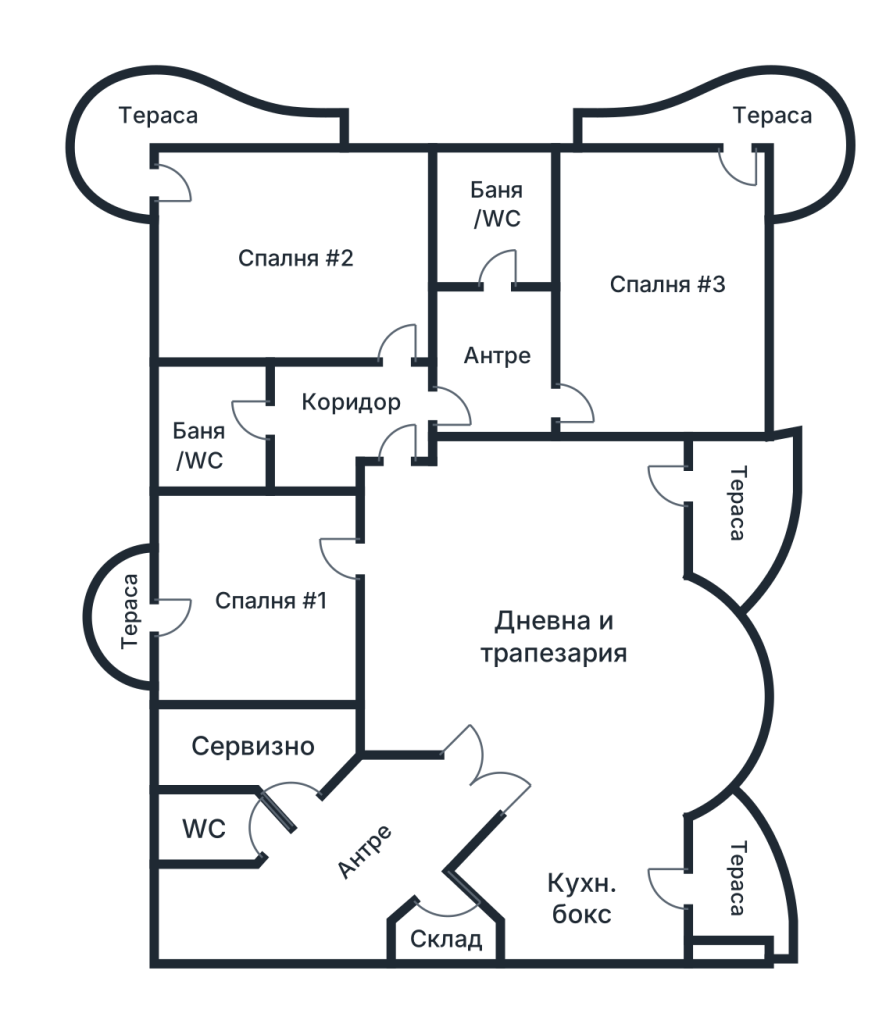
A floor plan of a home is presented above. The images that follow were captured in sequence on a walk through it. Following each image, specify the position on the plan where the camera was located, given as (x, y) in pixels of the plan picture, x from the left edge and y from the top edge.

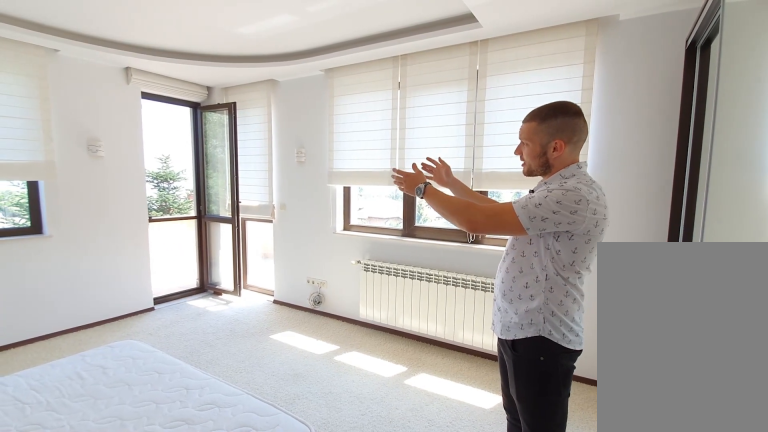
(717, 310)
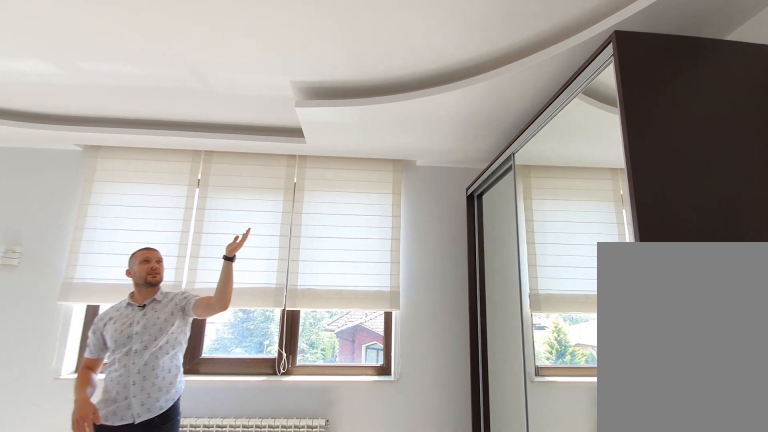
(713, 219)
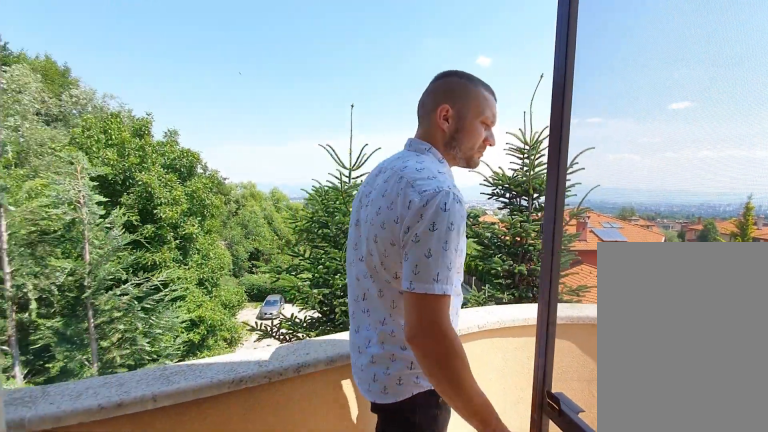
(813, 101)
